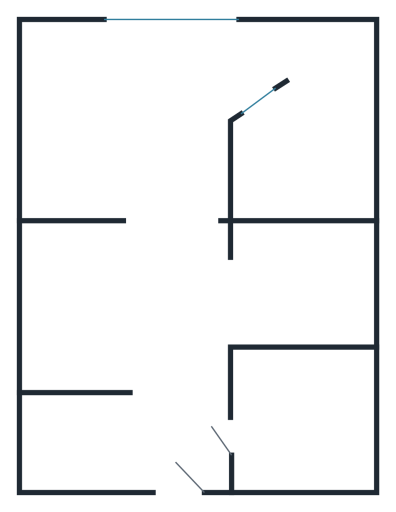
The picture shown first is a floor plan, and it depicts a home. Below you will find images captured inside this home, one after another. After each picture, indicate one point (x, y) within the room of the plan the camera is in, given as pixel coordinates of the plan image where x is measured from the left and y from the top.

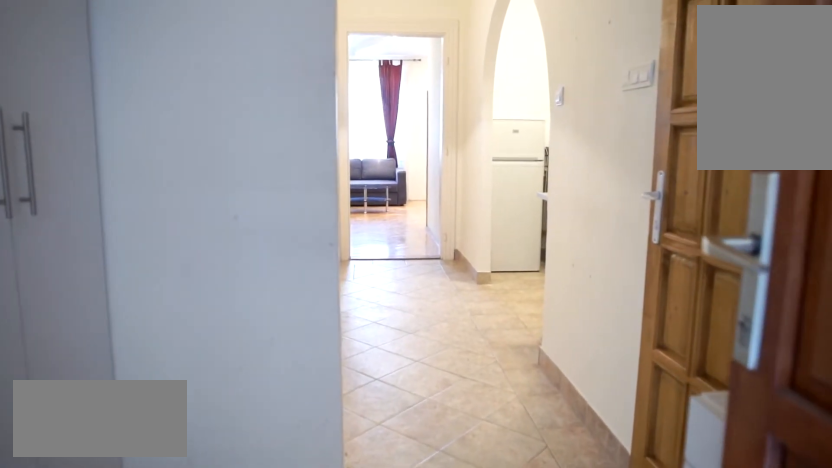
(153, 436)
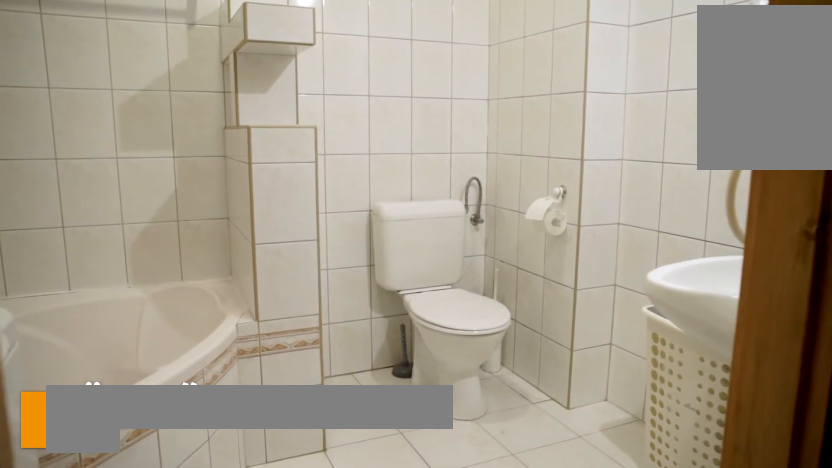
(288, 419)
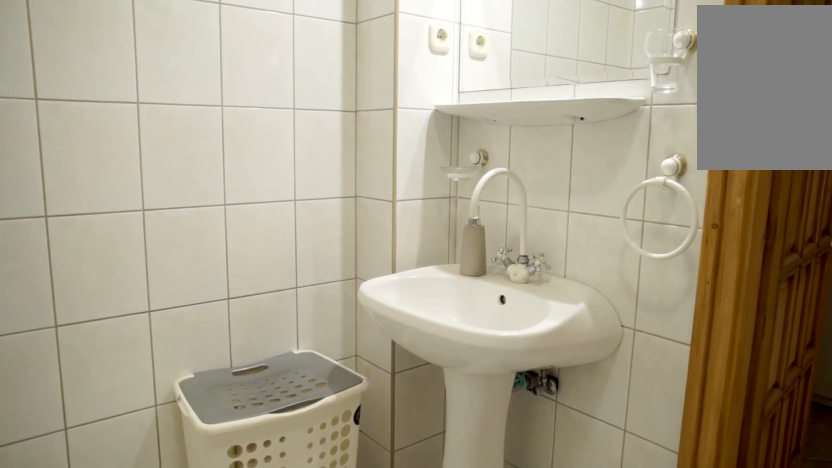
(288, 419)
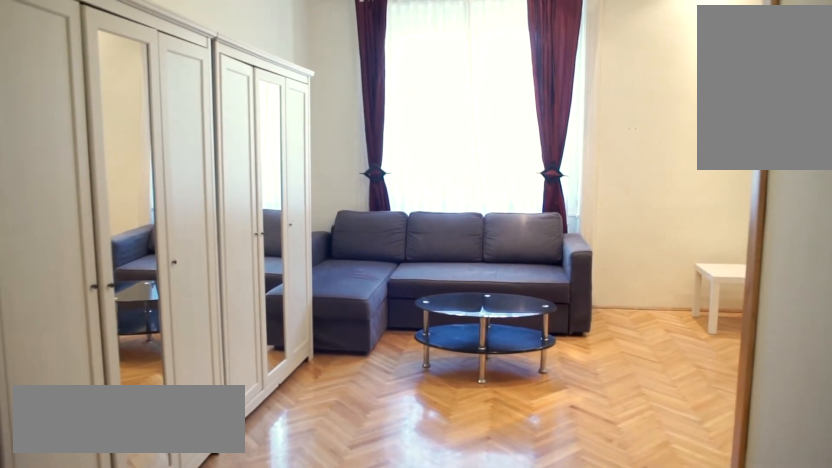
(154, 131)
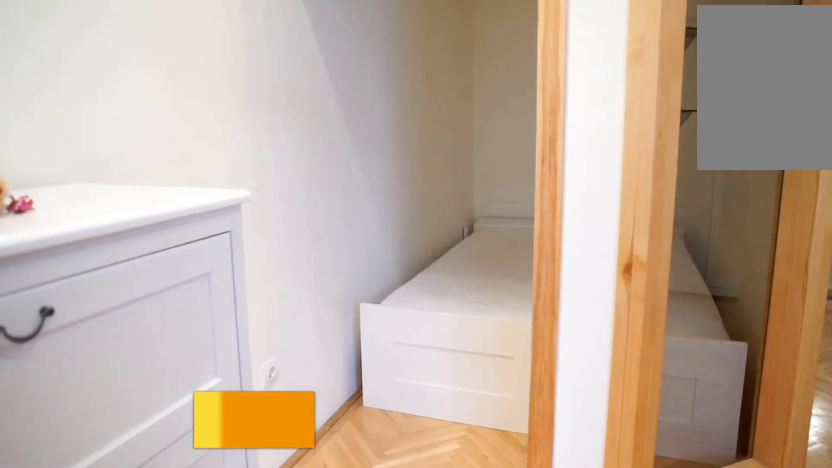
(314, 152)
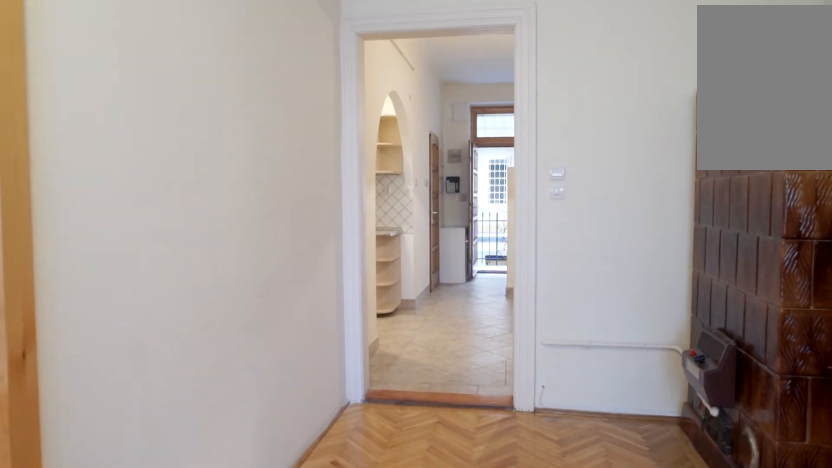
(182, 128)
